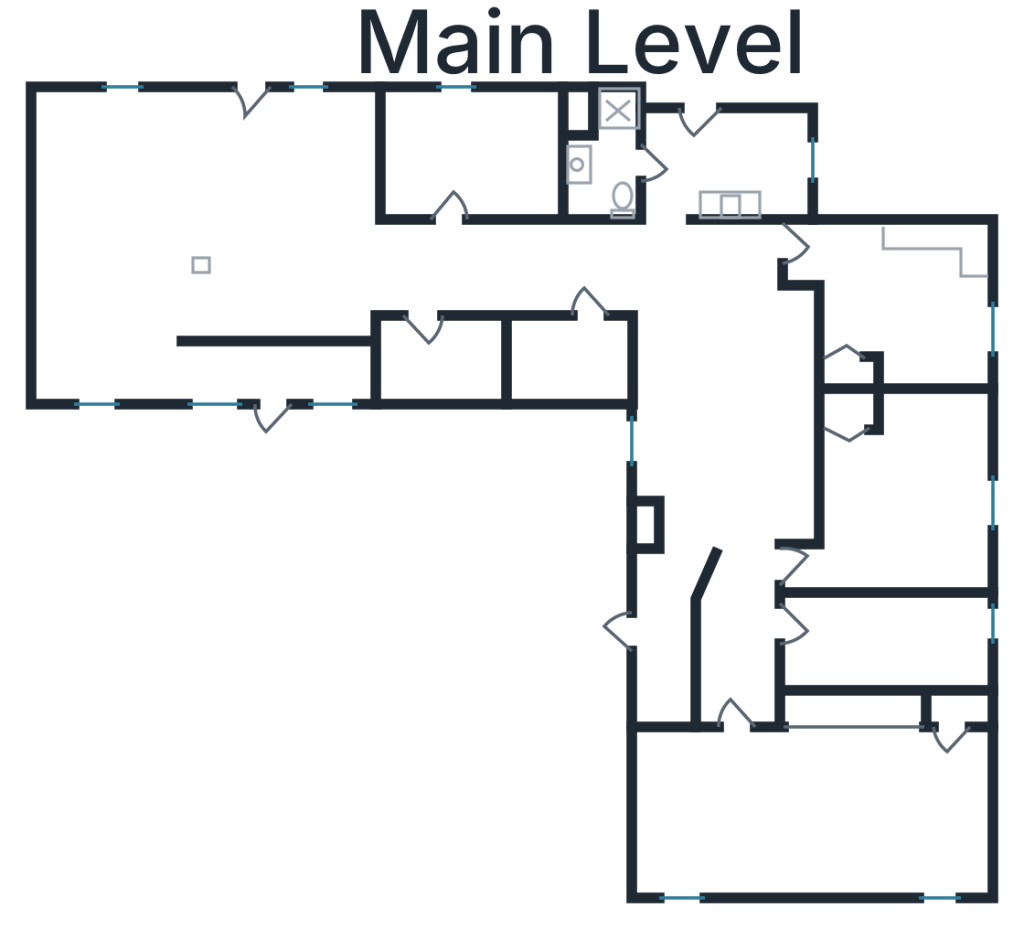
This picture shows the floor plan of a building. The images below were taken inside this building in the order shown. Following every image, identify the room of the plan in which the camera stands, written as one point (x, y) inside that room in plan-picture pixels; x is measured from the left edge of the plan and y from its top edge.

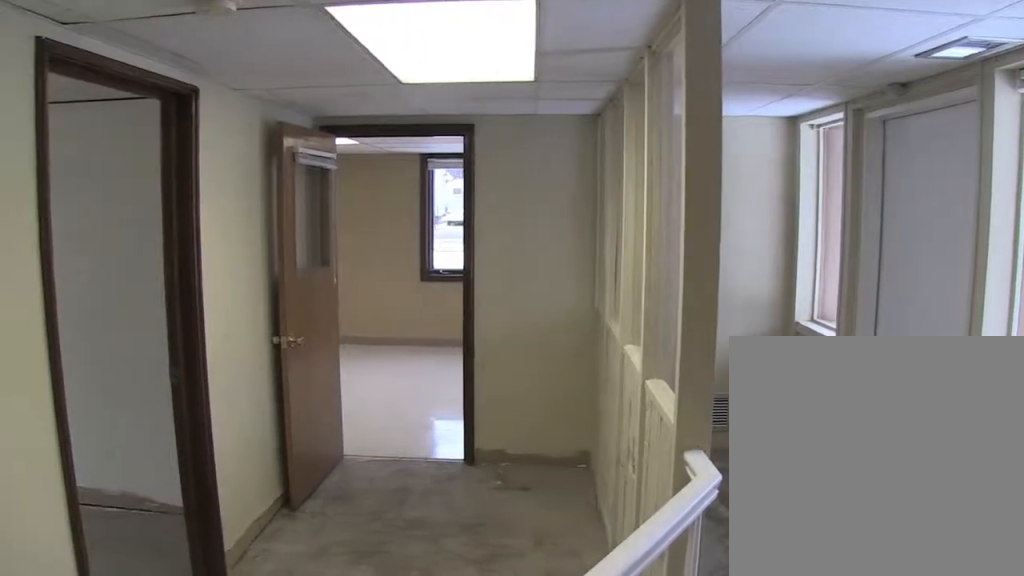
(740, 640)
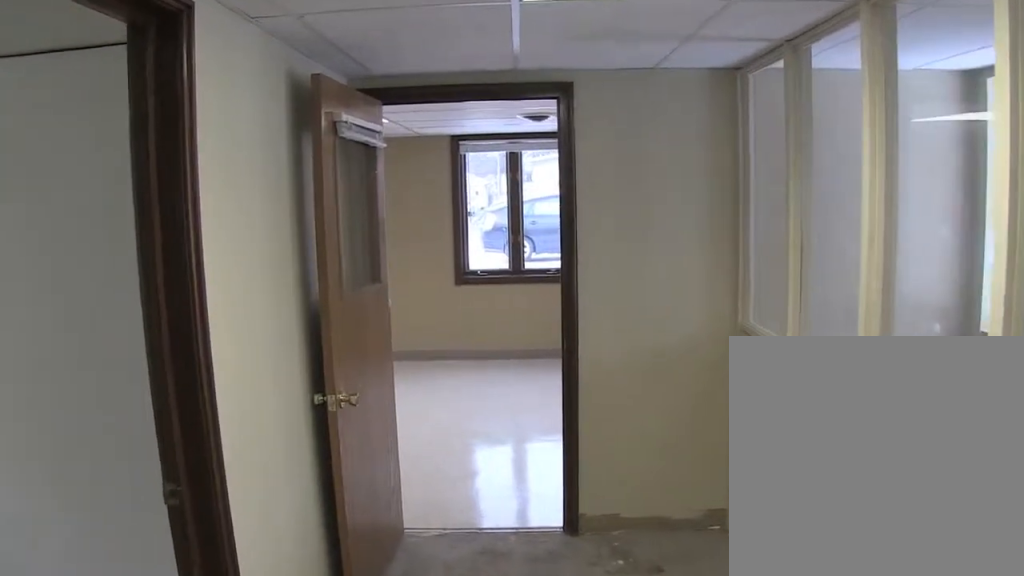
(740, 640)
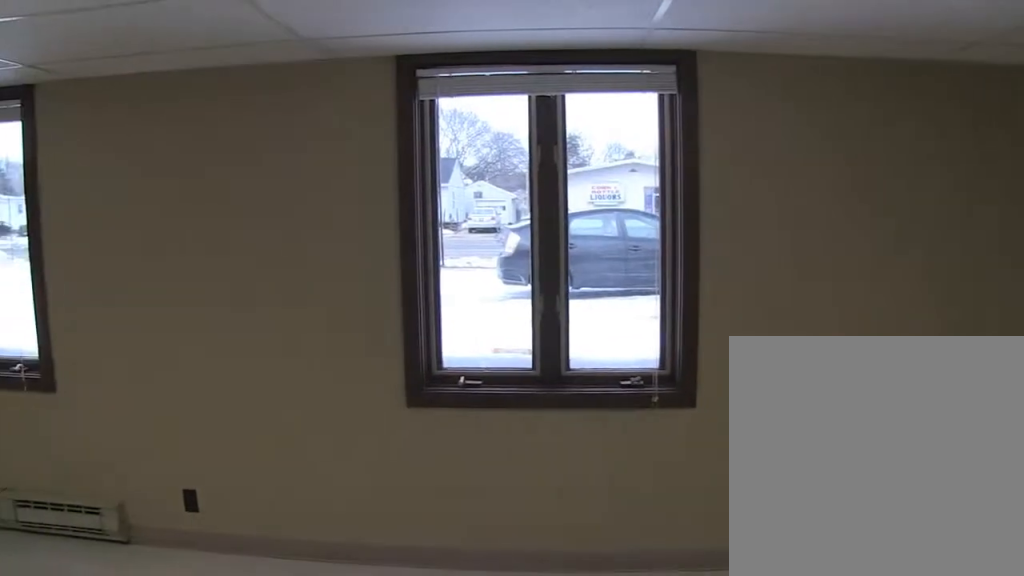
(805, 810)
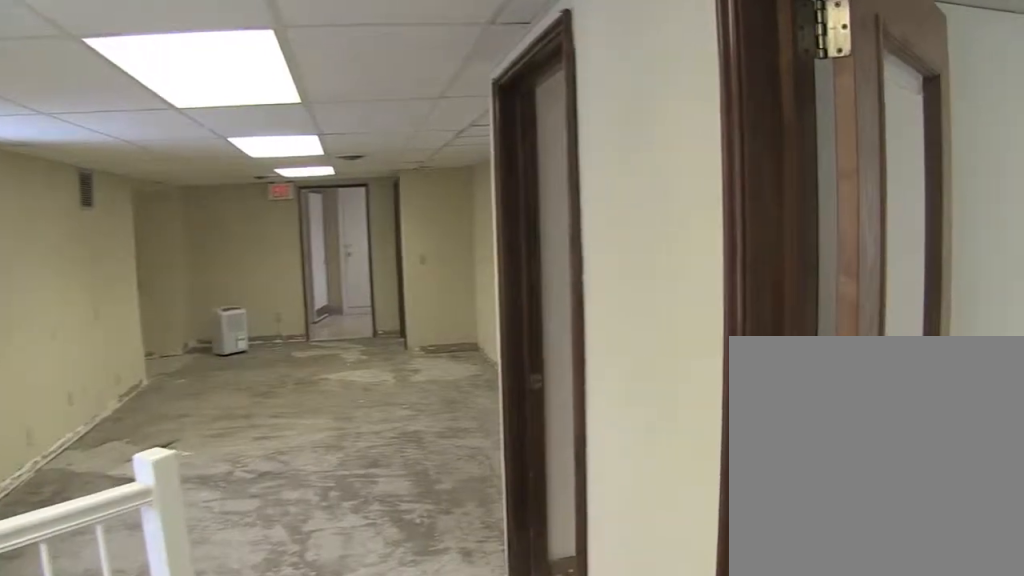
(740, 642)
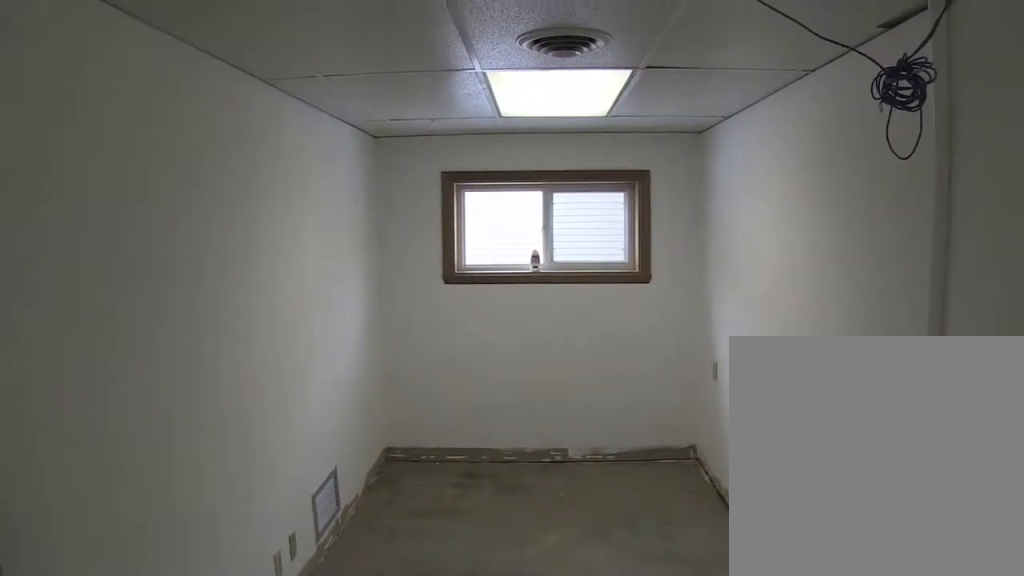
(881, 640)
